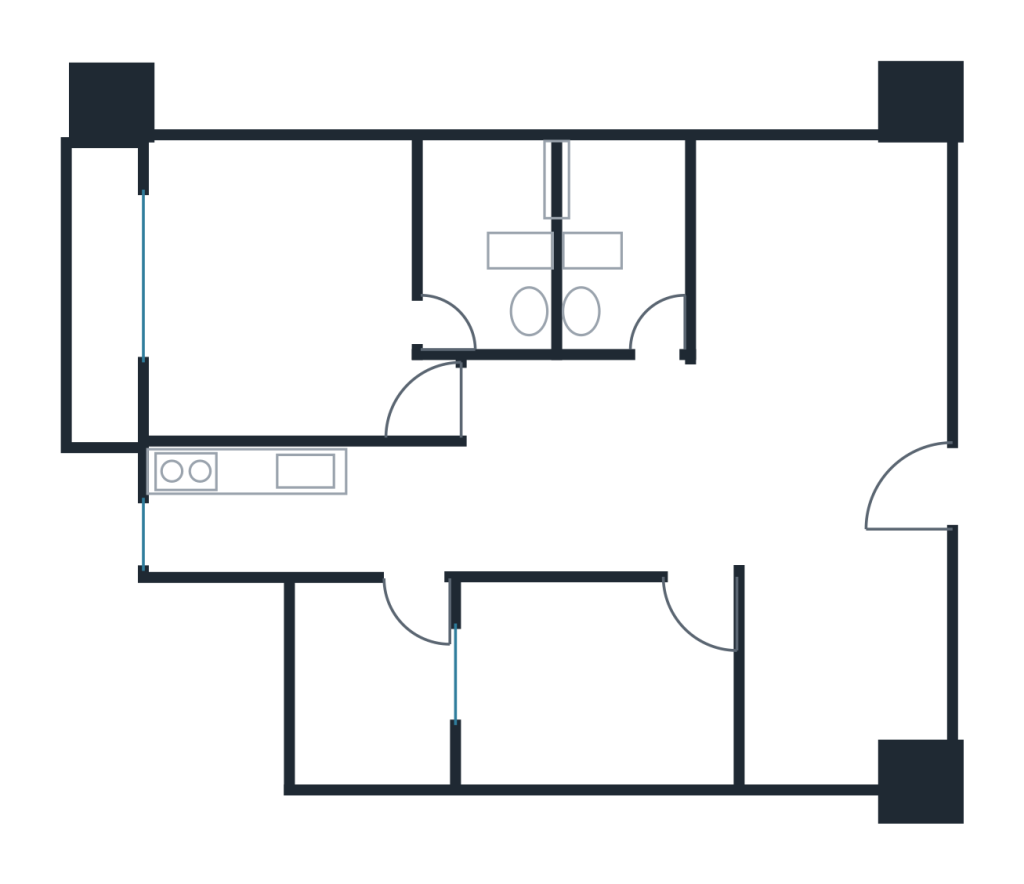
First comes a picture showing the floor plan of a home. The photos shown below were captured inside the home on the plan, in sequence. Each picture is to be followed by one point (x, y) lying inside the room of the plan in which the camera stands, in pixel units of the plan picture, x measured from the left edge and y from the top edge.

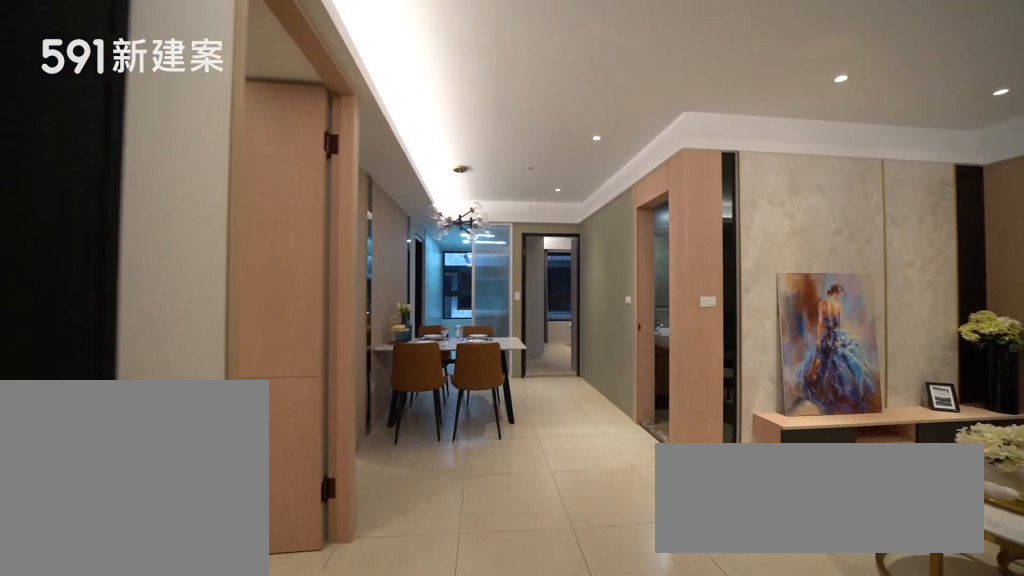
(840, 502)
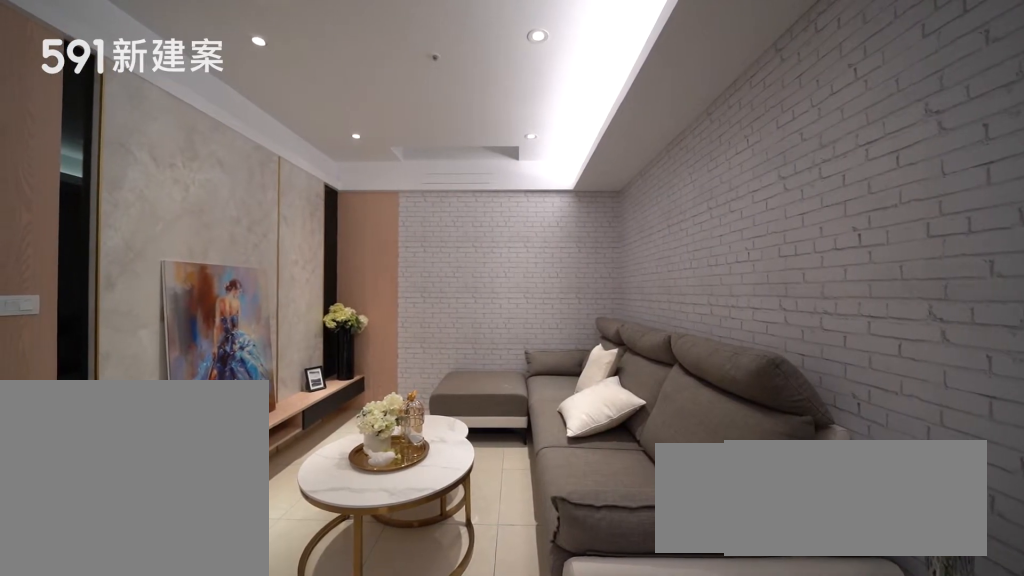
(826, 288)
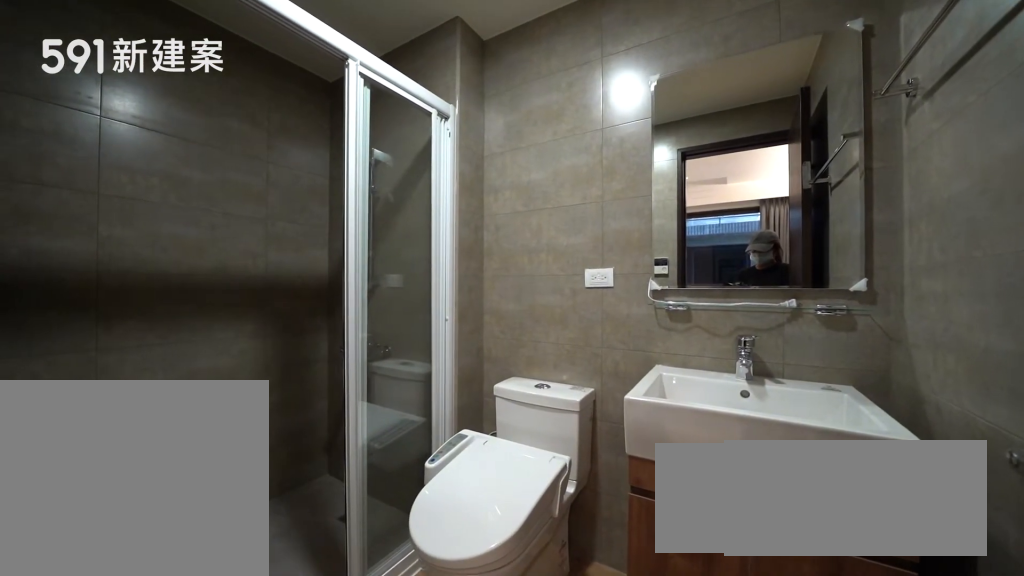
(490, 237)
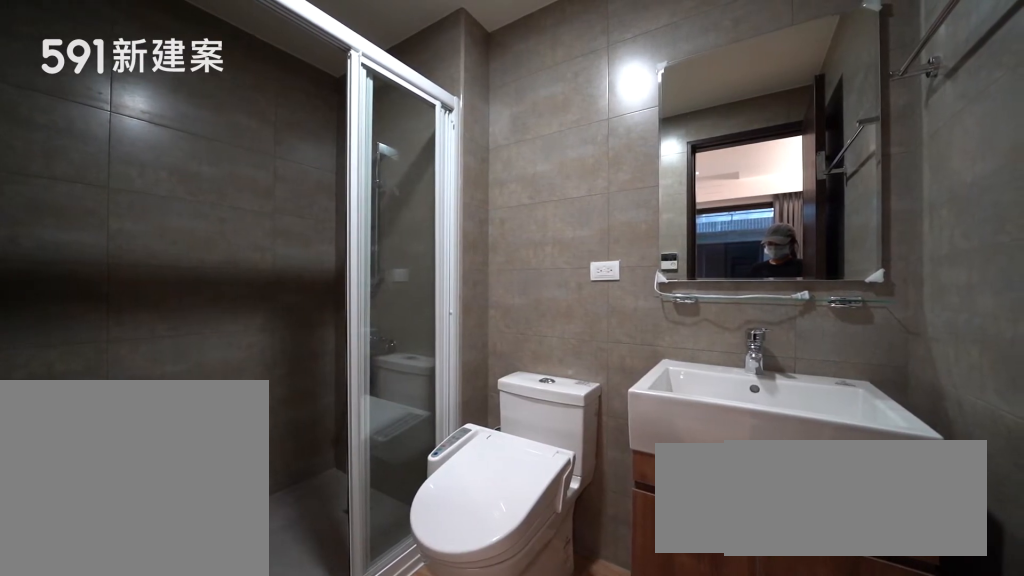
(490, 237)
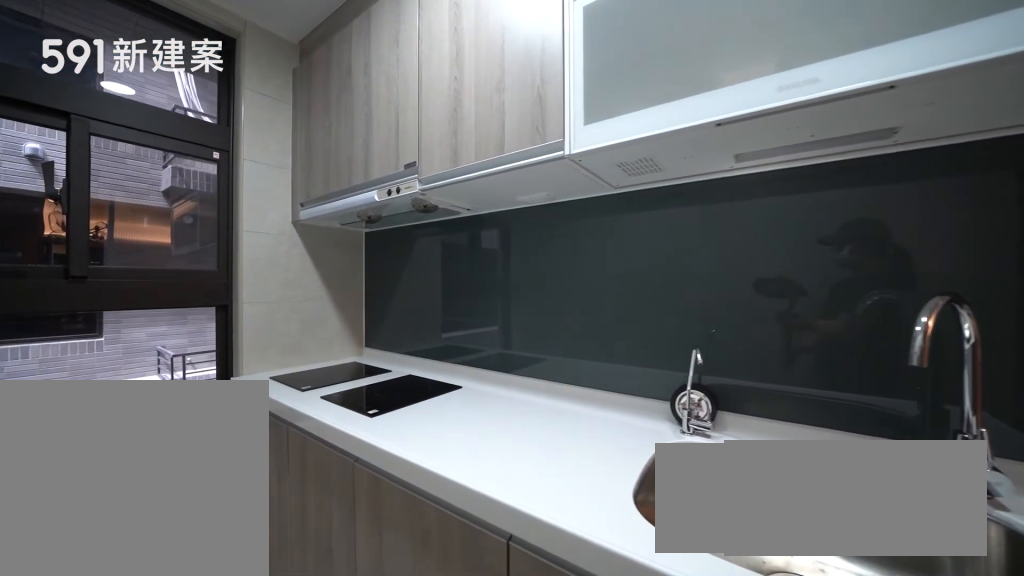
(291, 509)
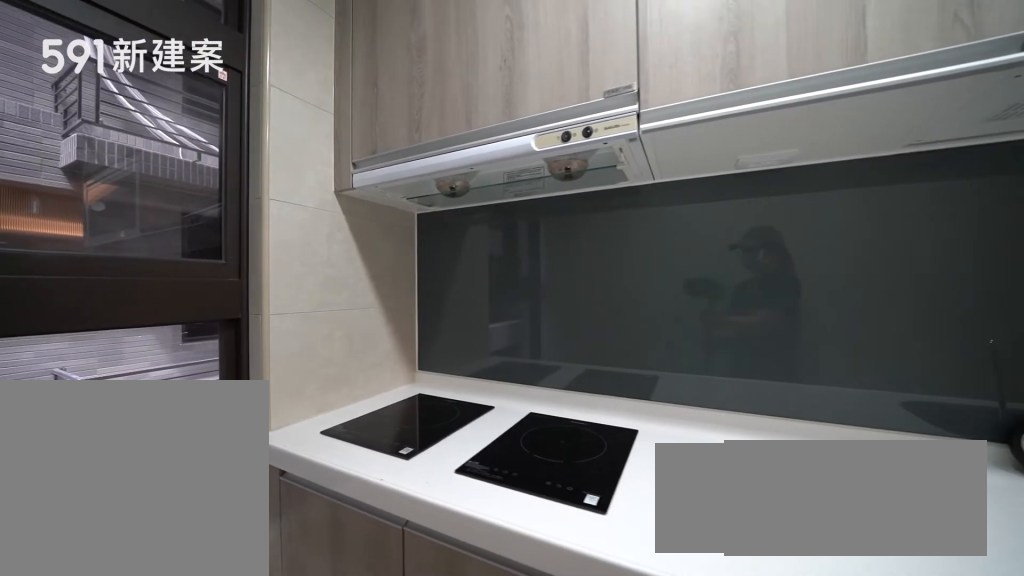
(291, 509)
